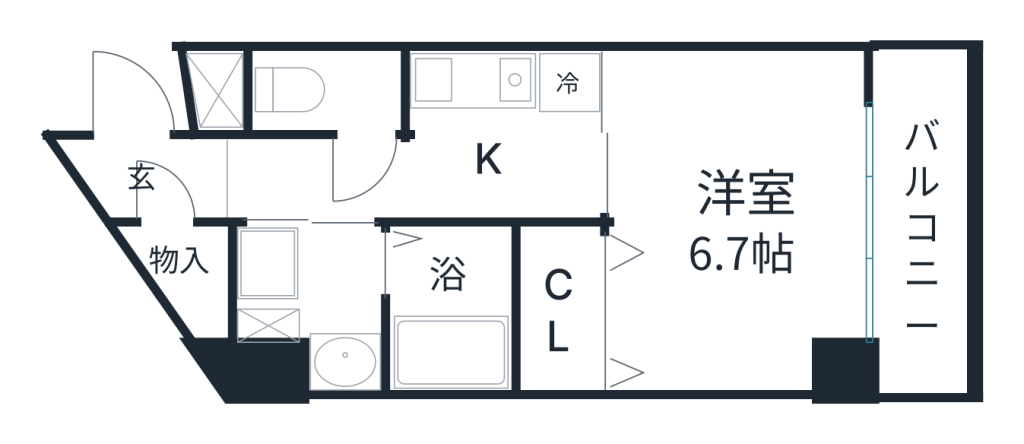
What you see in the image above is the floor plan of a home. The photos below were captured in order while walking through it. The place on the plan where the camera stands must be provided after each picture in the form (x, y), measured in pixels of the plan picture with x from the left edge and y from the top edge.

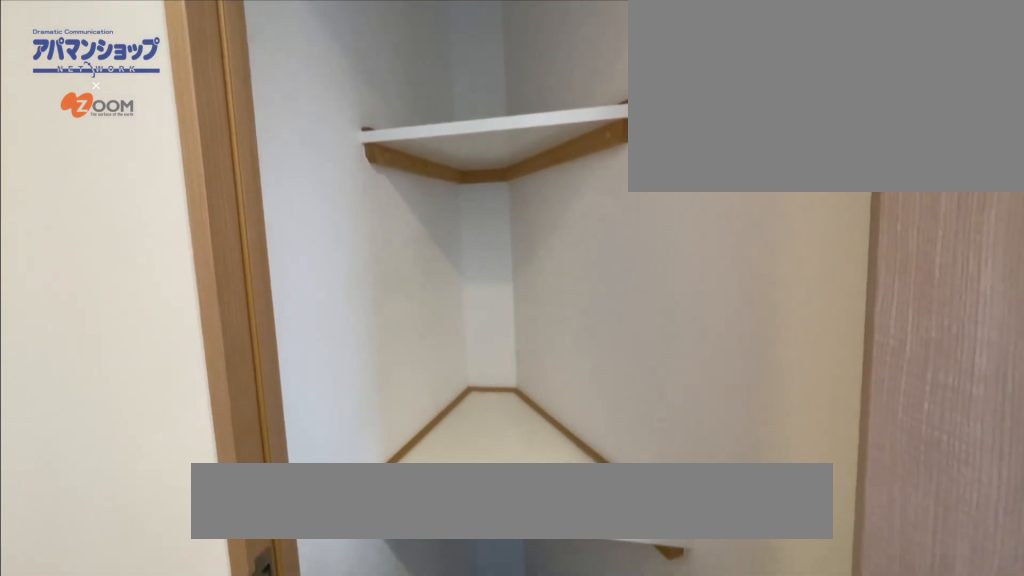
(160, 141)
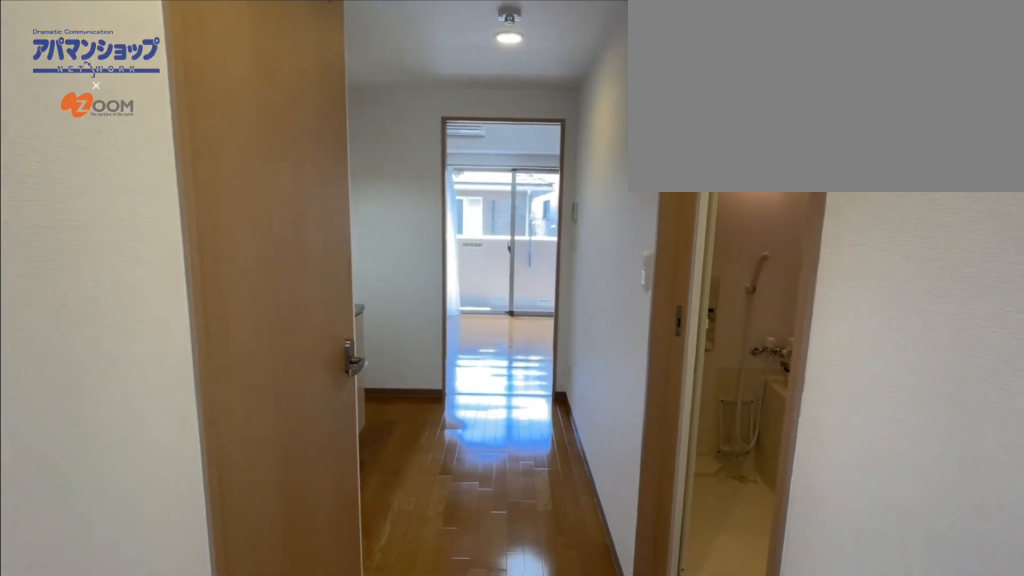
(160, 140)
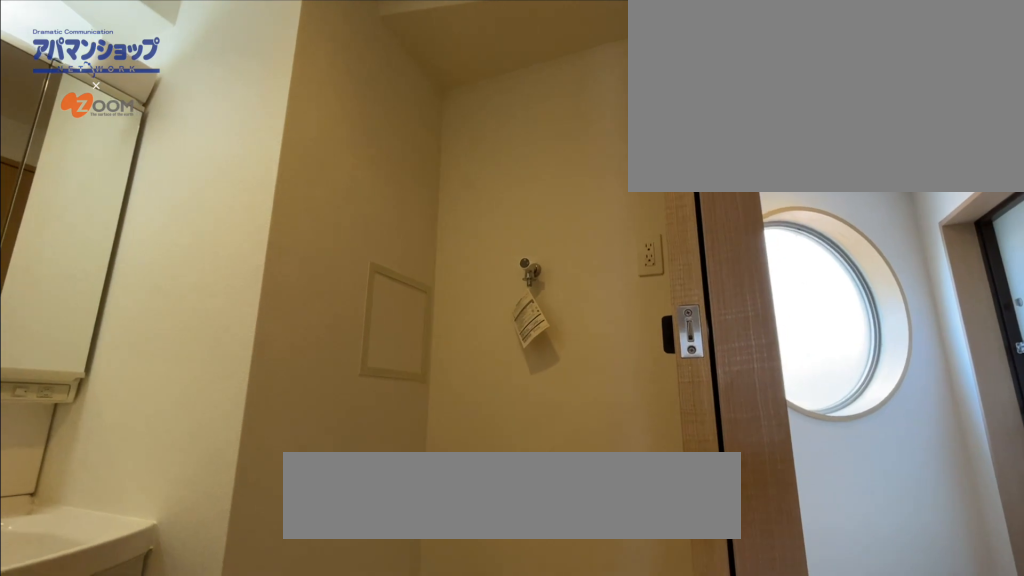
(342, 179)
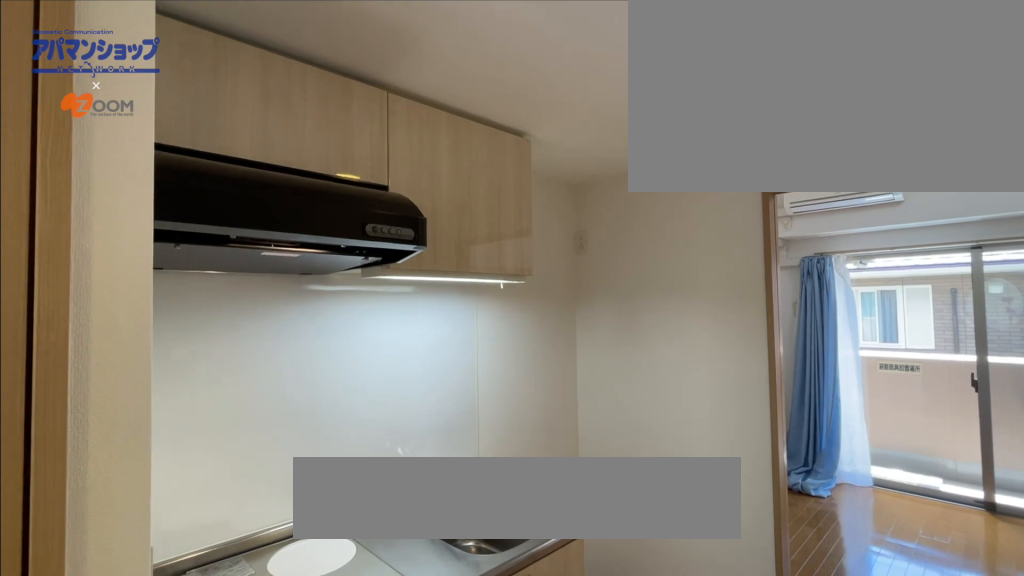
(411, 174)
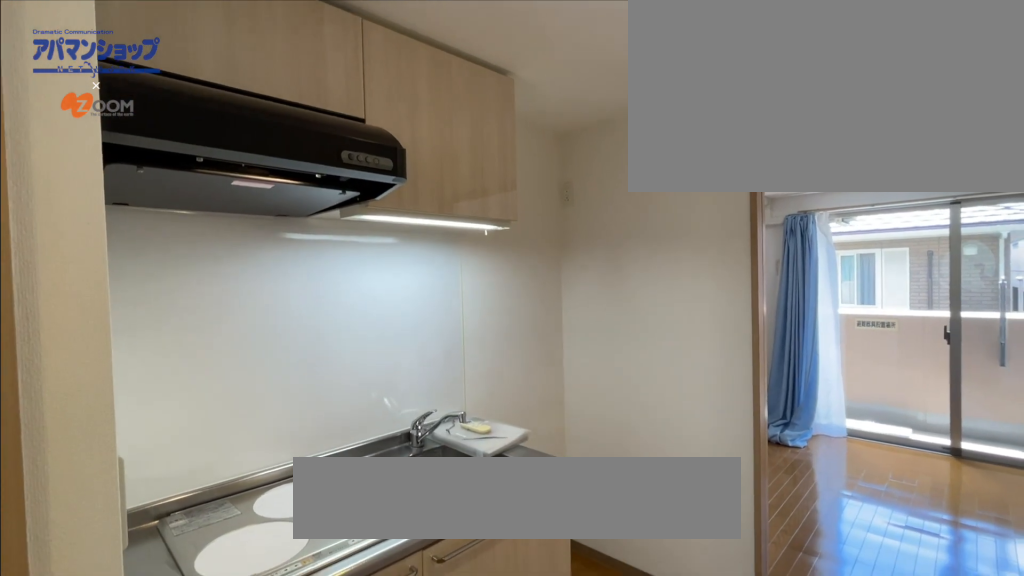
(411, 174)
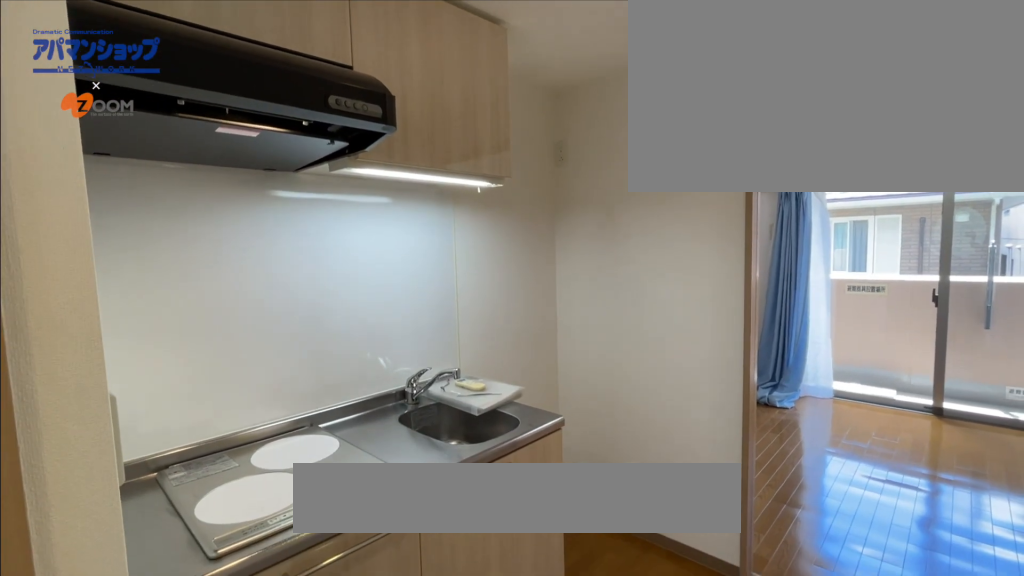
(411, 174)
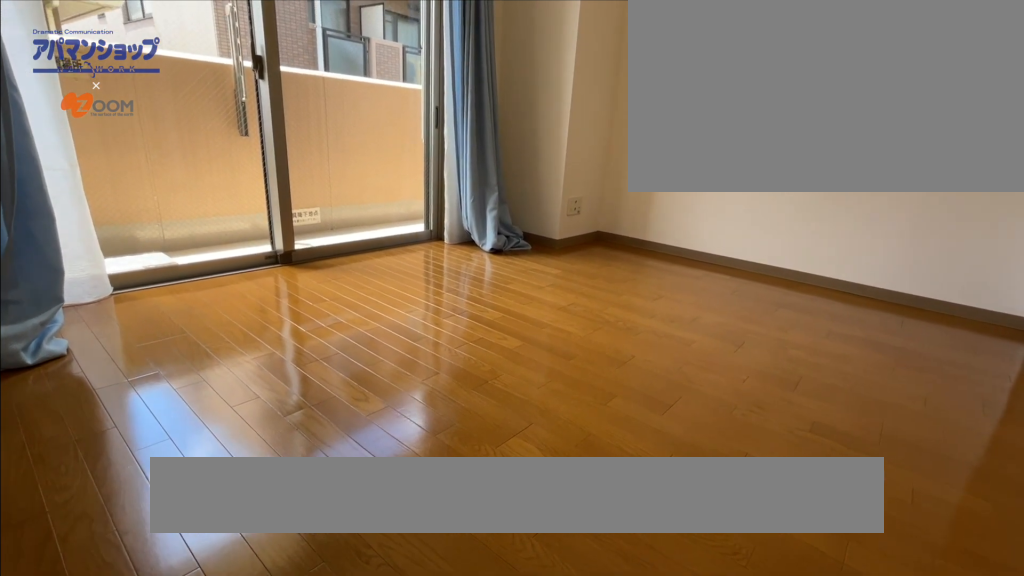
(637, 77)
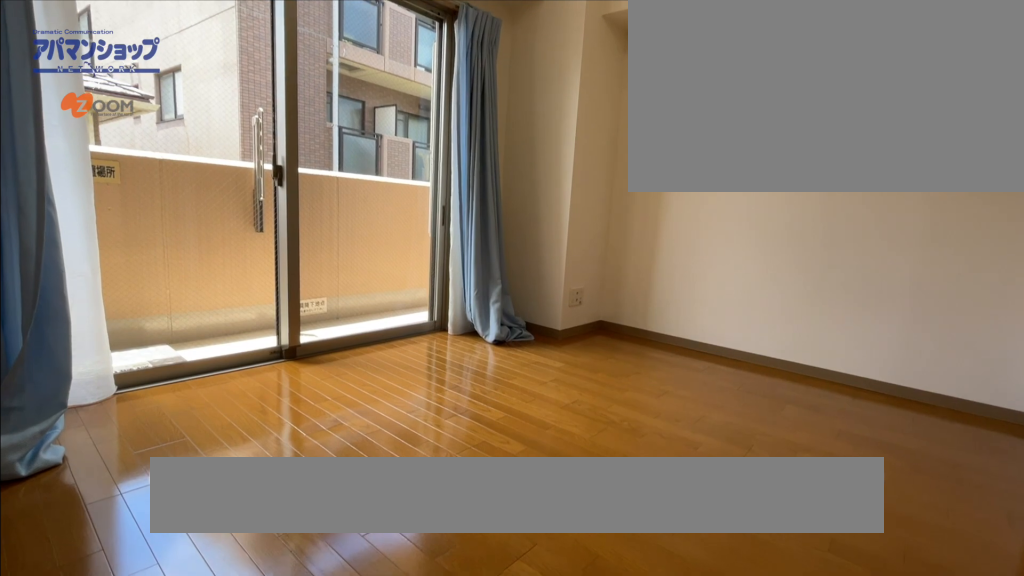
(636, 77)
